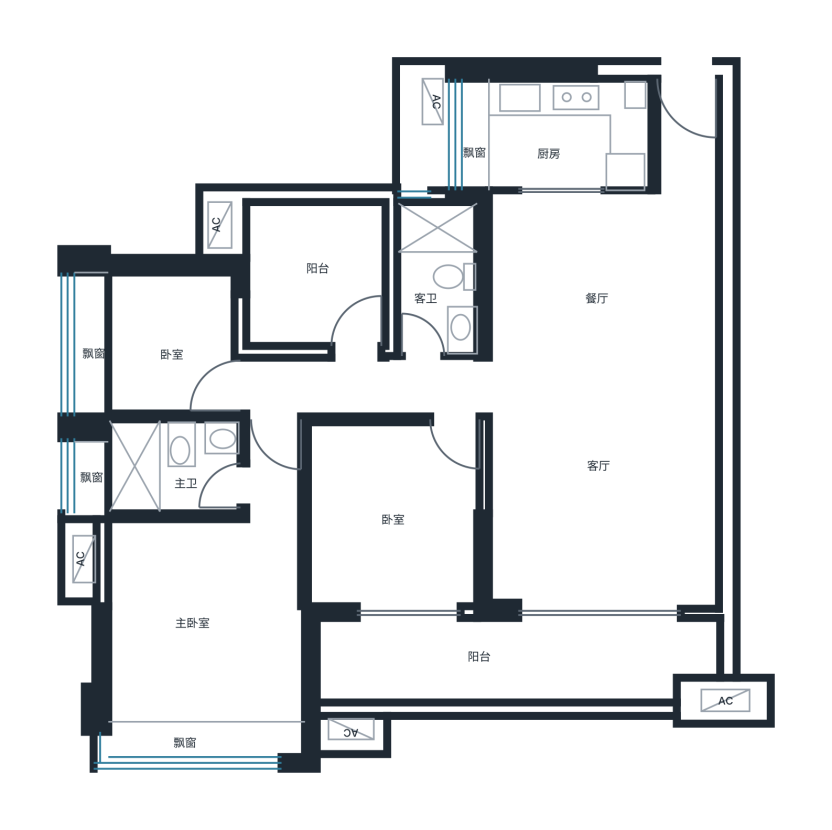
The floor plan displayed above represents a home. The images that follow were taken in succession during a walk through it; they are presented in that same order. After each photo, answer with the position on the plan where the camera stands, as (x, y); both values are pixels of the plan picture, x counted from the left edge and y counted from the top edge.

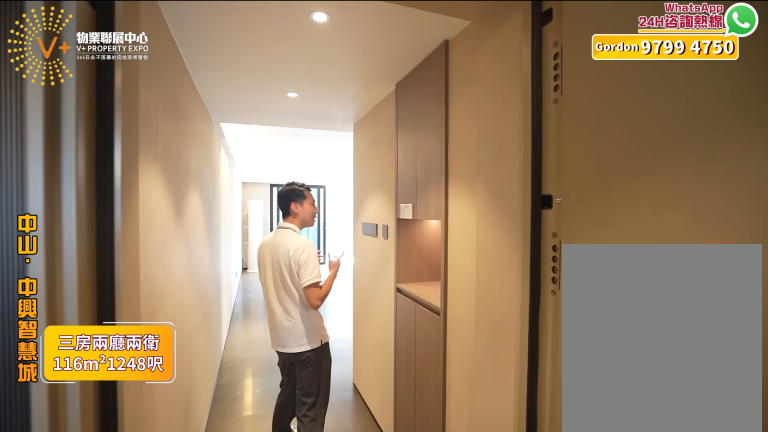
(674, 120)
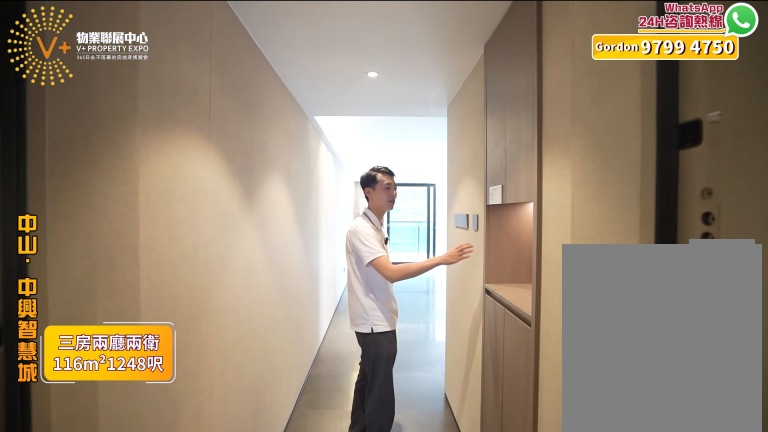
(672, 122)
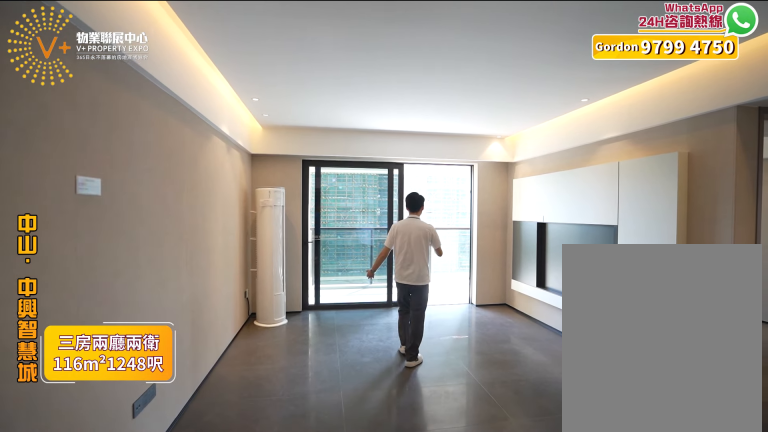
(659, 420)
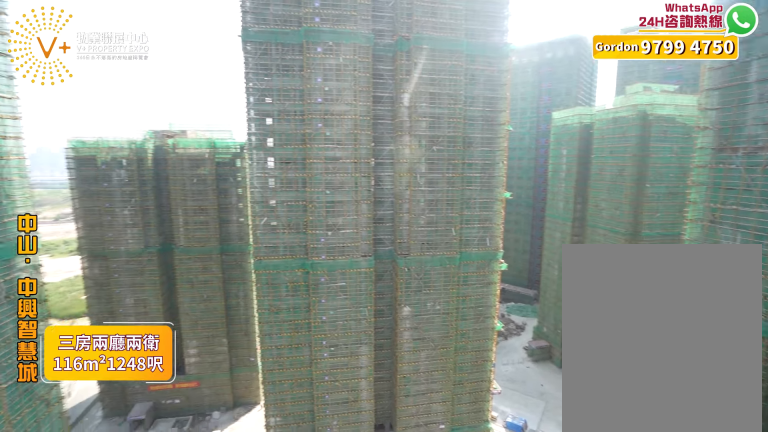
(588, 636)
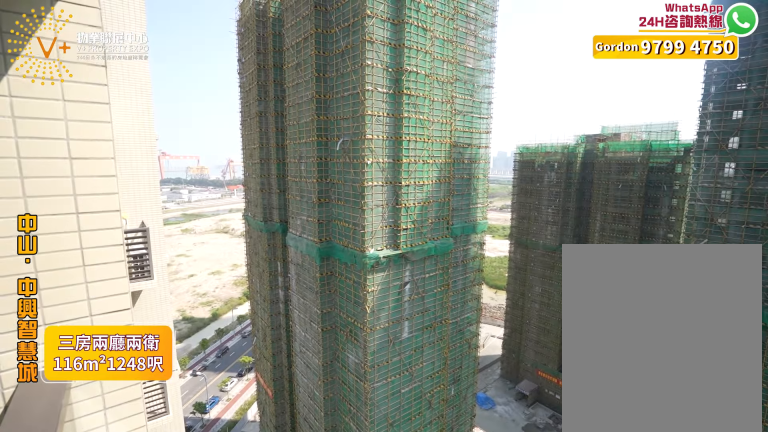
(586, 629)
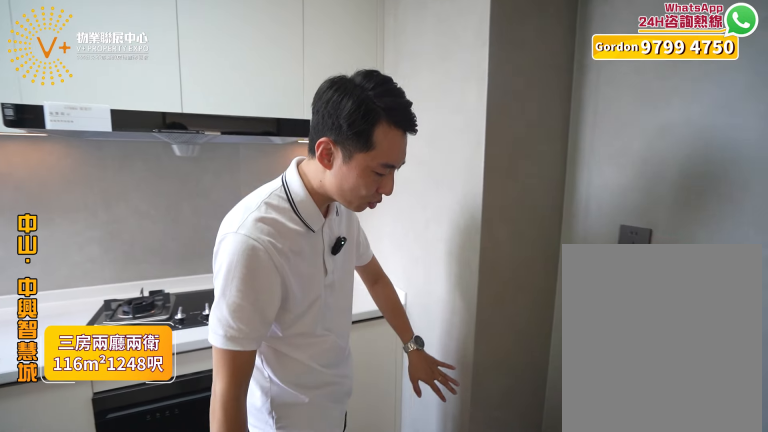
(570, 142)
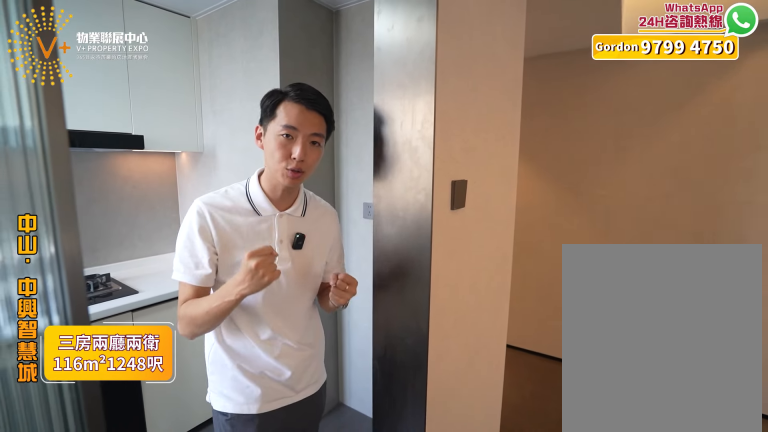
(559, 136)
